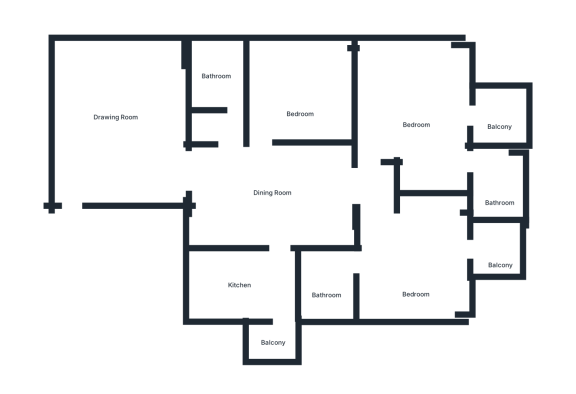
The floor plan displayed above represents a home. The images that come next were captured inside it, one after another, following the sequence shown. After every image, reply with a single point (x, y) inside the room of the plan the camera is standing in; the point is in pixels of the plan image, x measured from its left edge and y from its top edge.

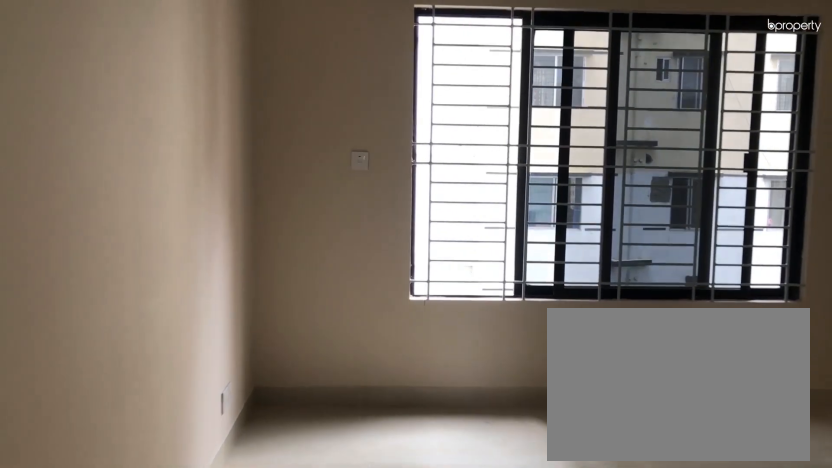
(115, 122)
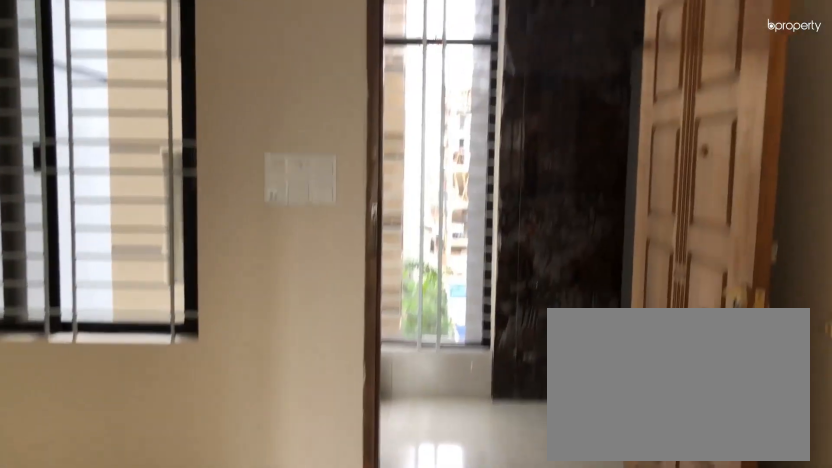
(115, 122)
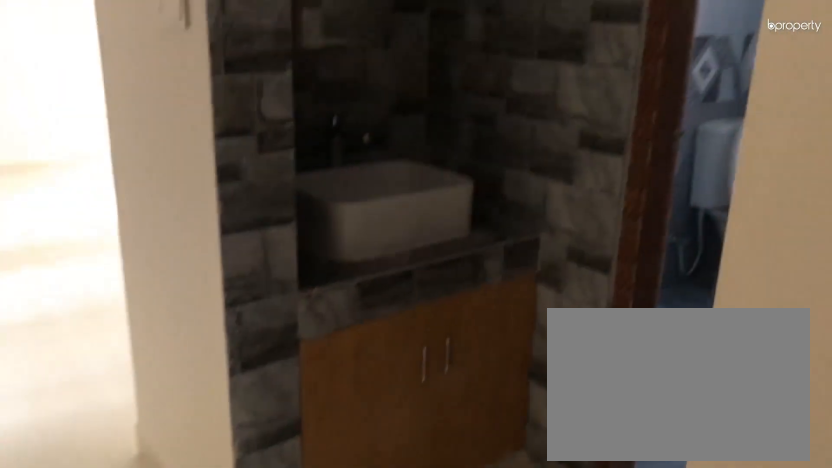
(274, 201)
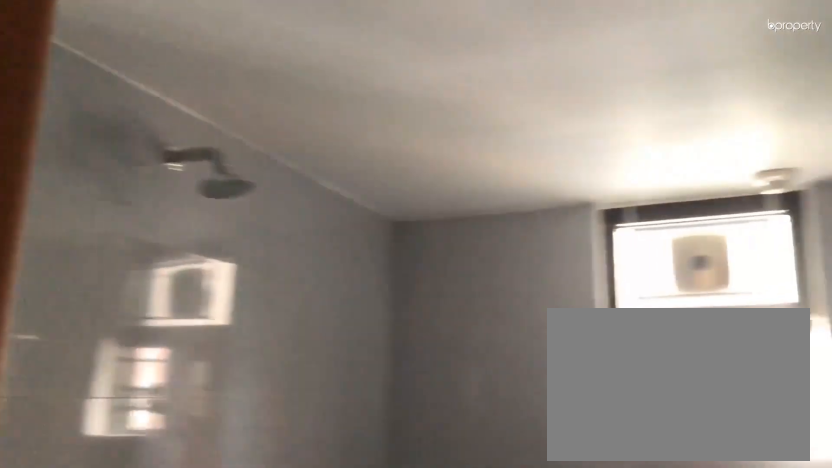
(222, 77)
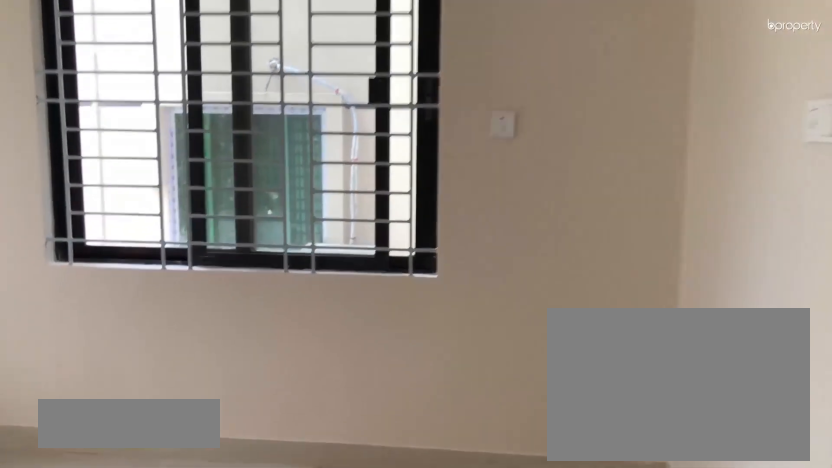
(425, 261)
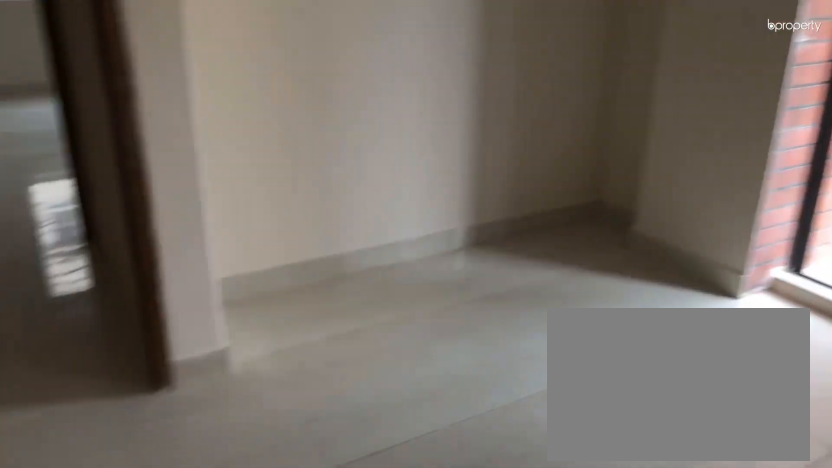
(425, 261)
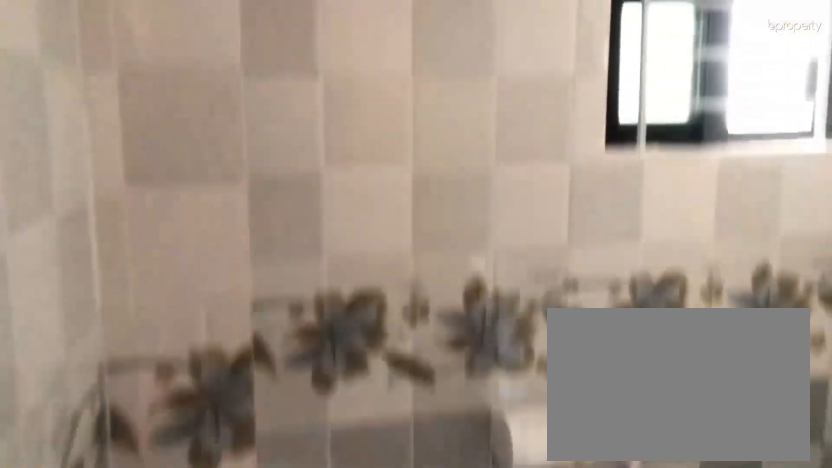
(328, 291)
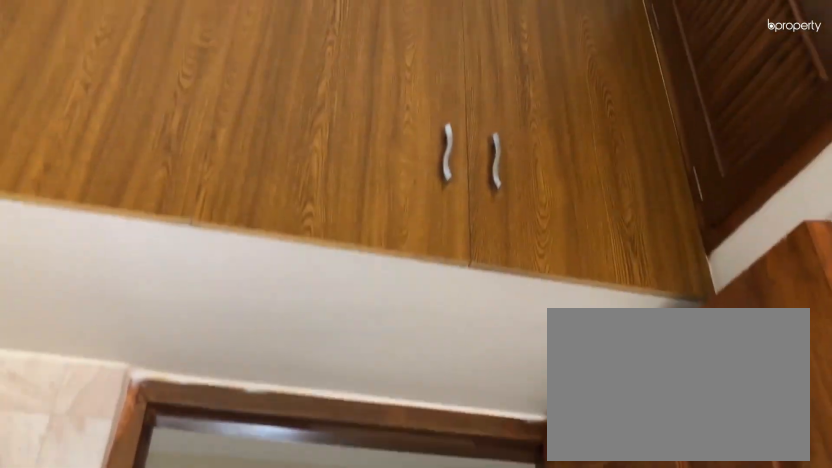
(246, 281)
